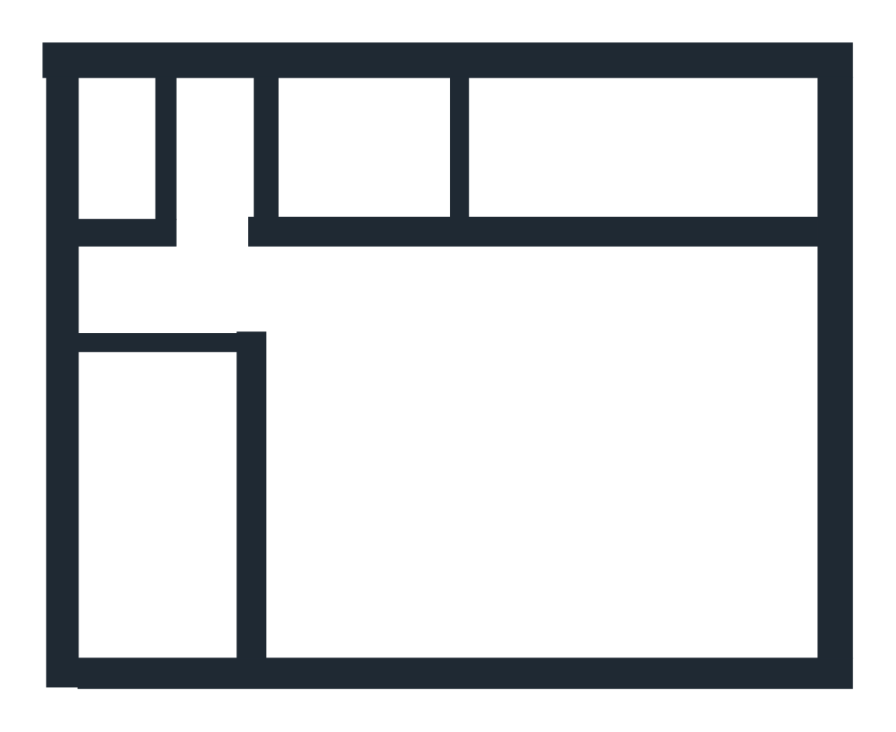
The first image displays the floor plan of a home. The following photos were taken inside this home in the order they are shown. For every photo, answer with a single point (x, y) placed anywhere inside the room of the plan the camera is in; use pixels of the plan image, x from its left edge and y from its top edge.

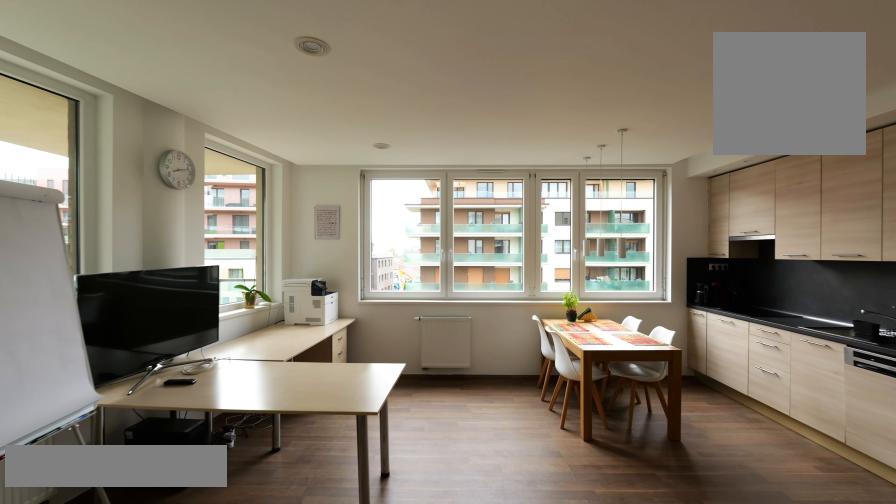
(439, 412)
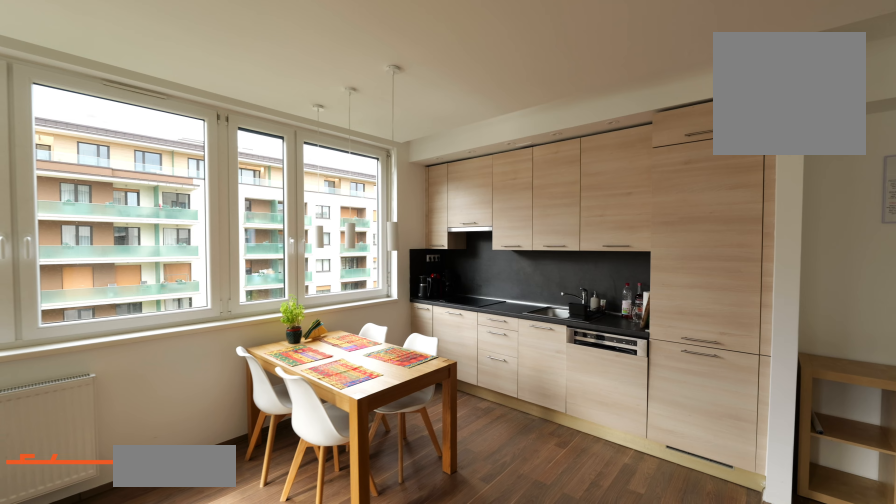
(439, 413)
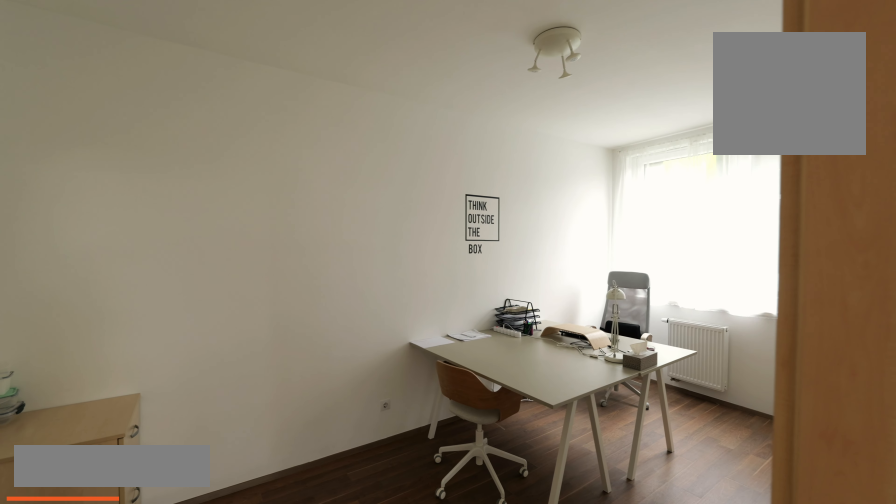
(563, 154)
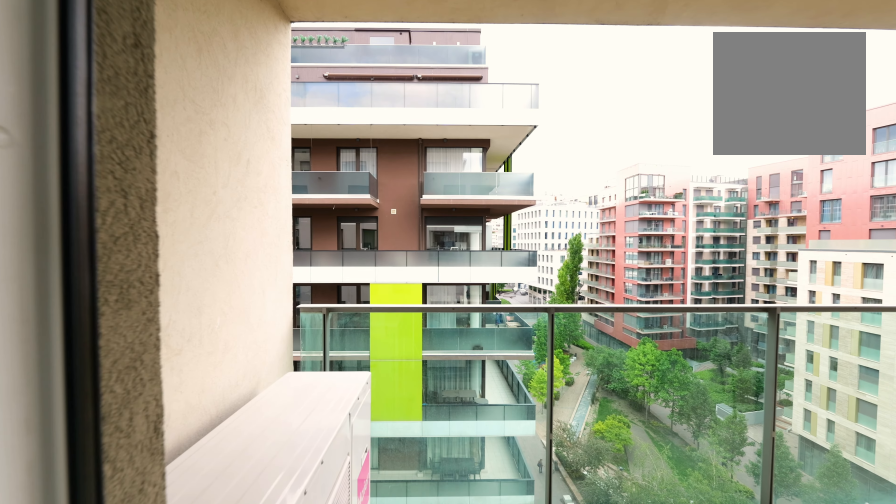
(630, 401)
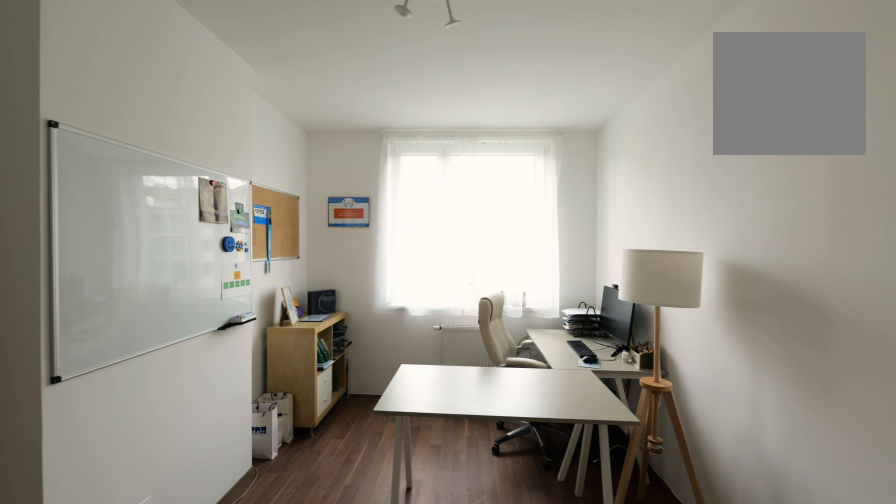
(147, 547)
